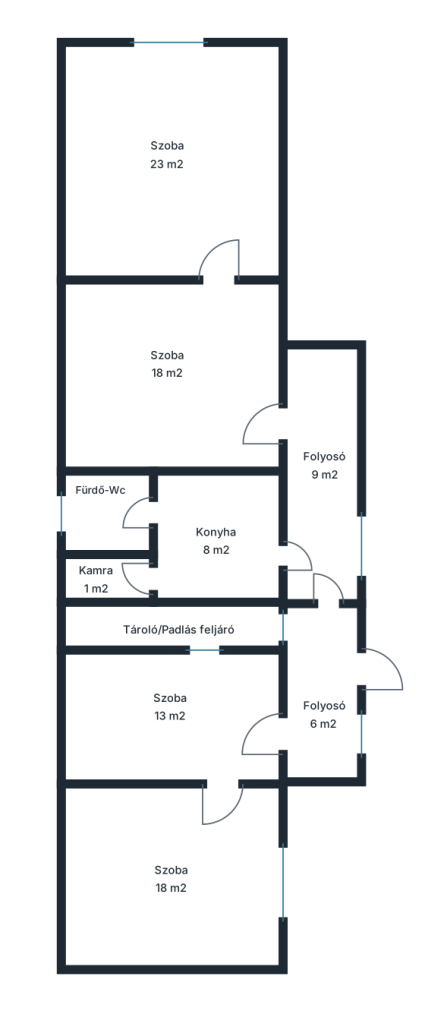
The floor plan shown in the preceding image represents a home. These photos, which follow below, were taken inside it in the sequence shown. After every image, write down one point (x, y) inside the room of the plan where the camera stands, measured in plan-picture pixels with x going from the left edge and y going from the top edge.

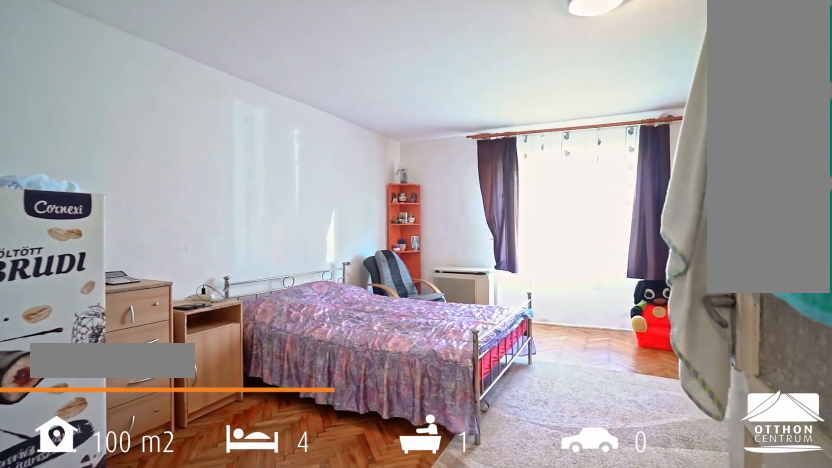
(170, 159)
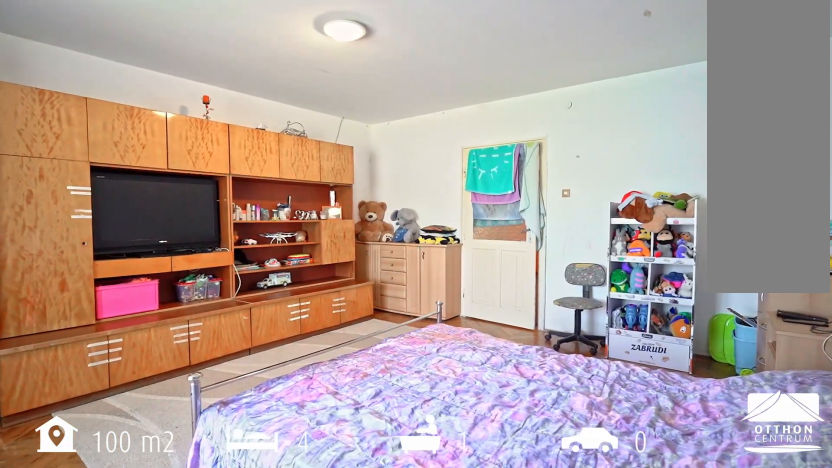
(171, 159)
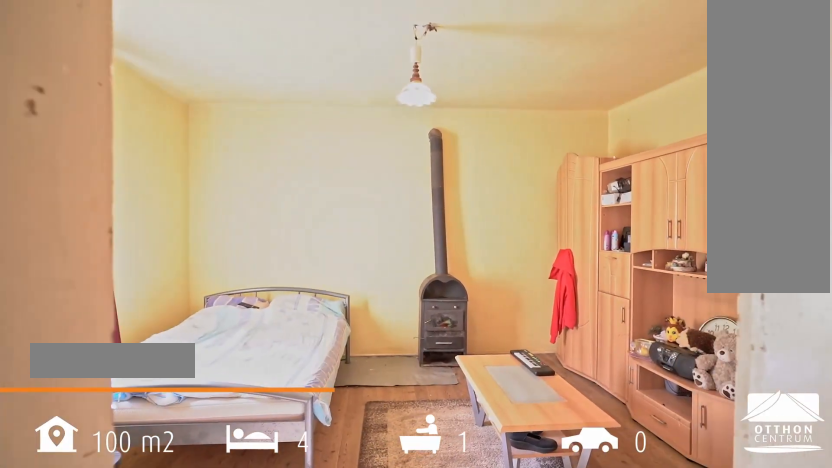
(164, 868)
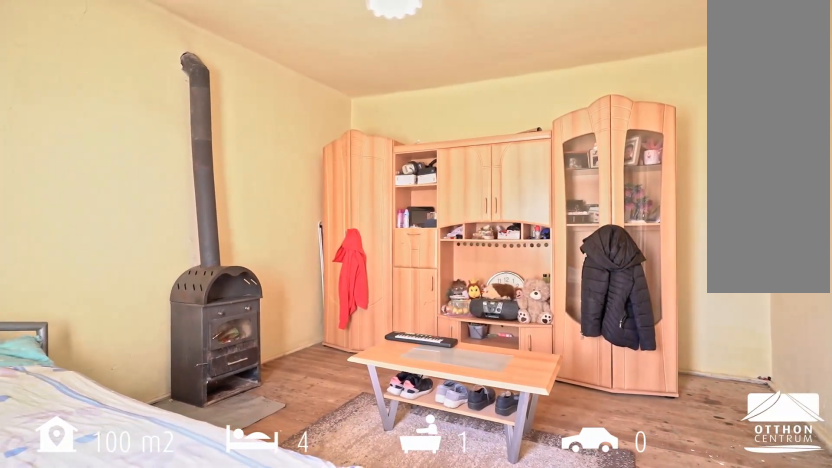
(164, 868)
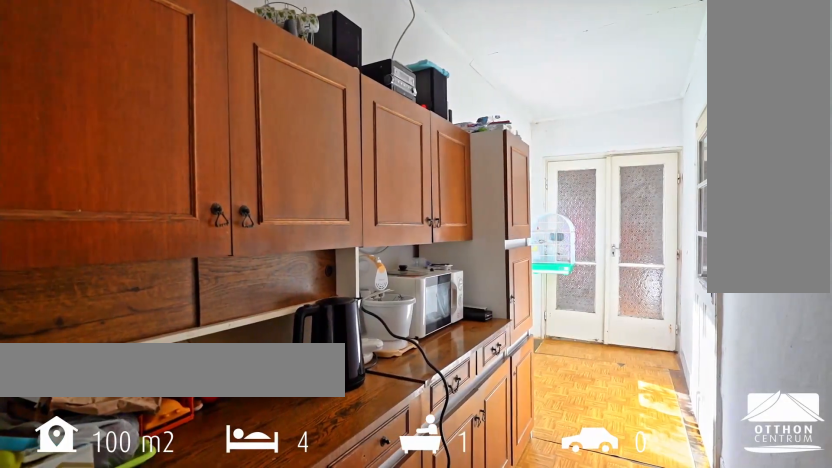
(321, 470)
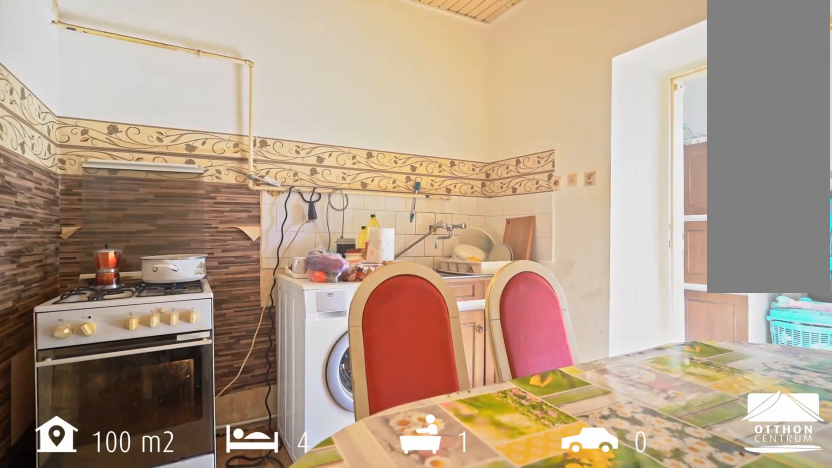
(214, 542)
